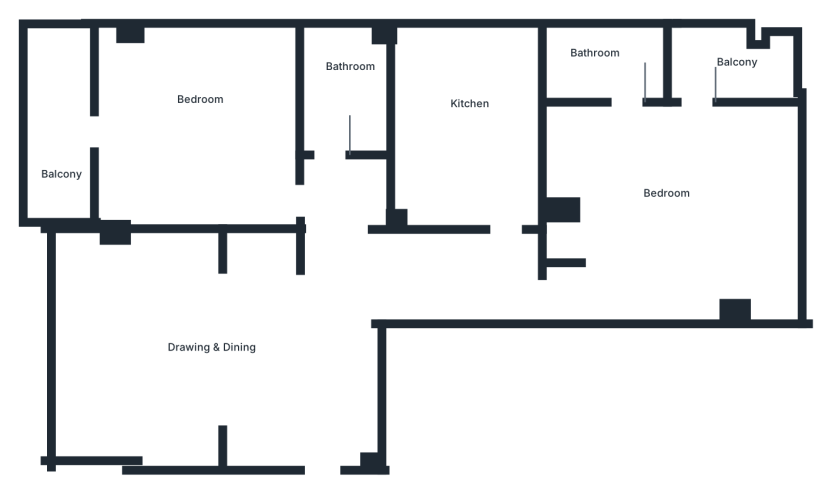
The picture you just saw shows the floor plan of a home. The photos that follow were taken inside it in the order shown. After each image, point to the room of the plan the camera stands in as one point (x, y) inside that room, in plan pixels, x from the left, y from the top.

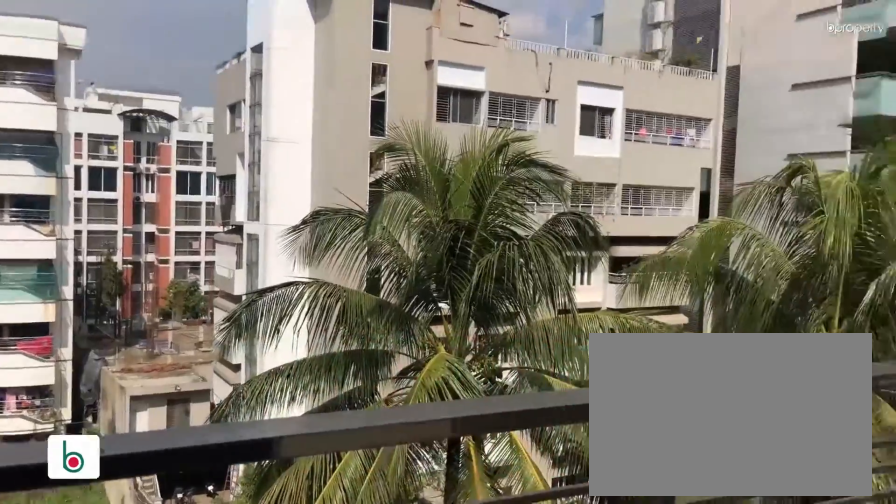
(68, 131)
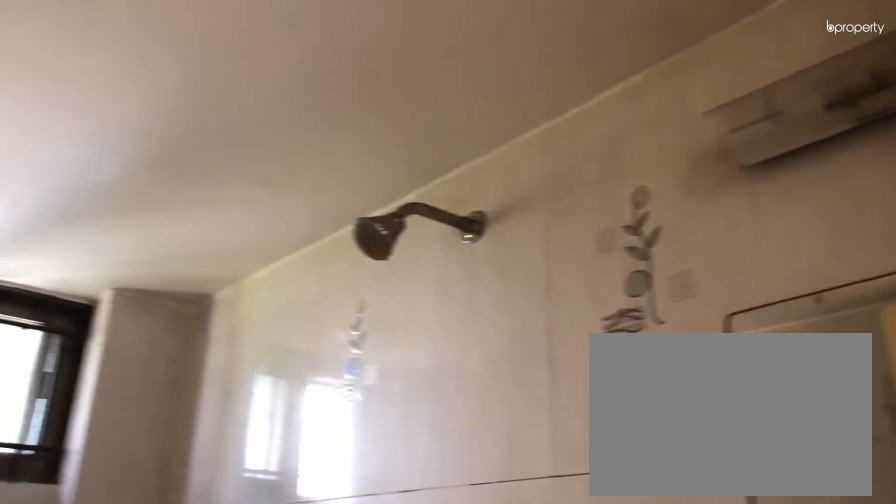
(342, 102)
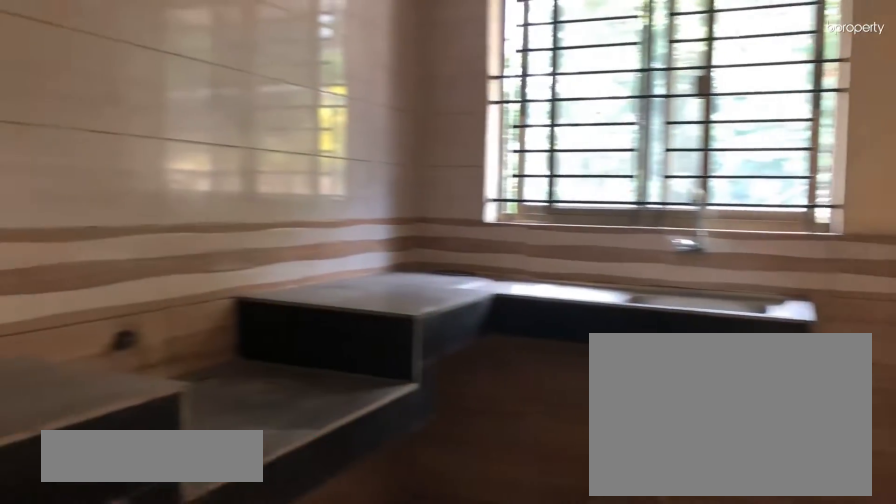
(473, 122)
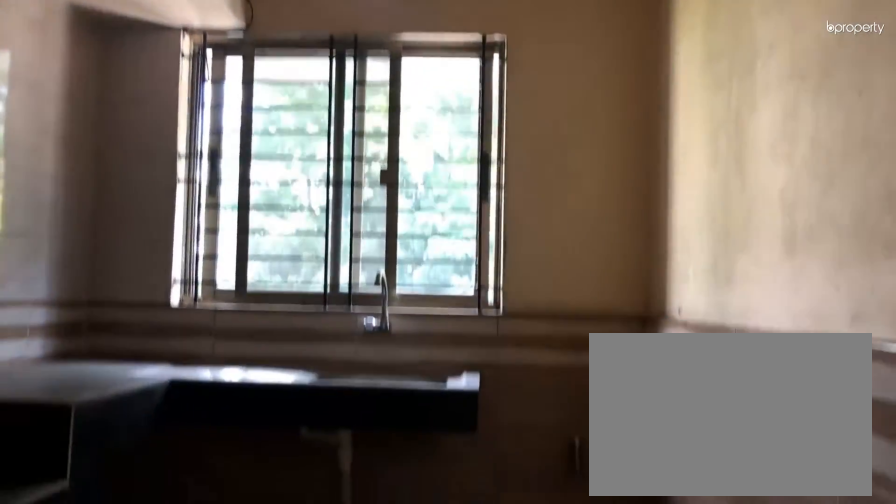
(473, 122)
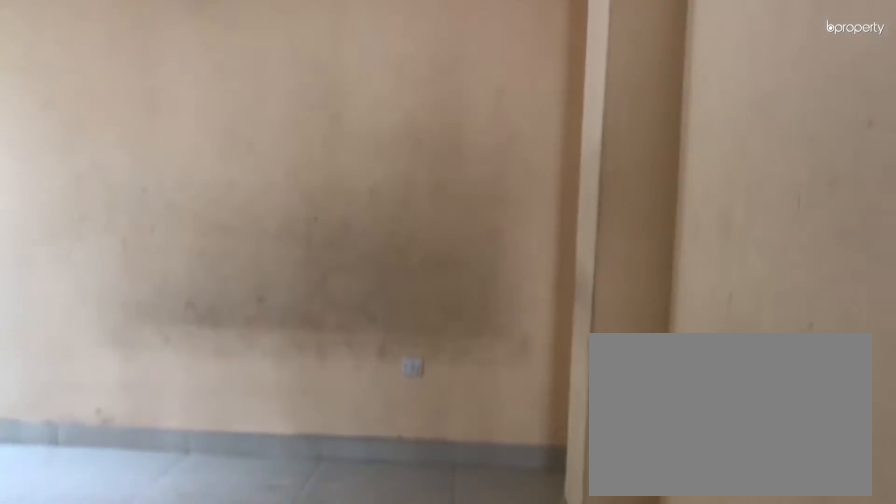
(645, 164)
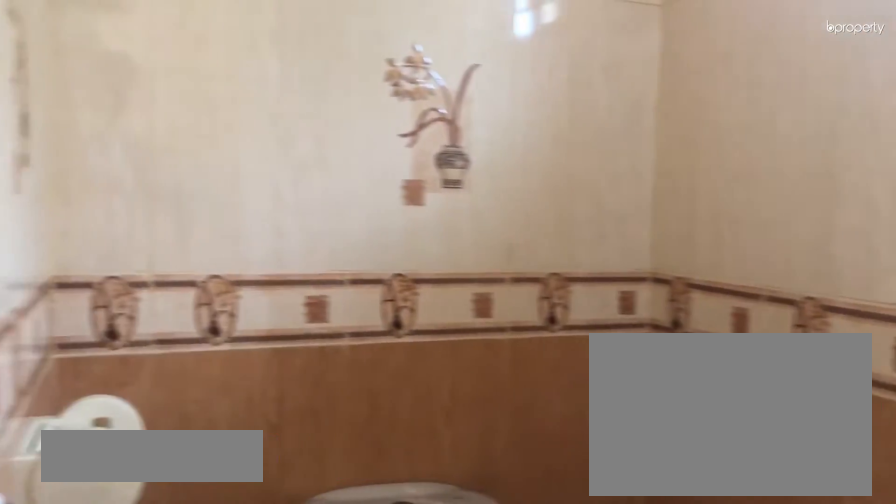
(605, 55)
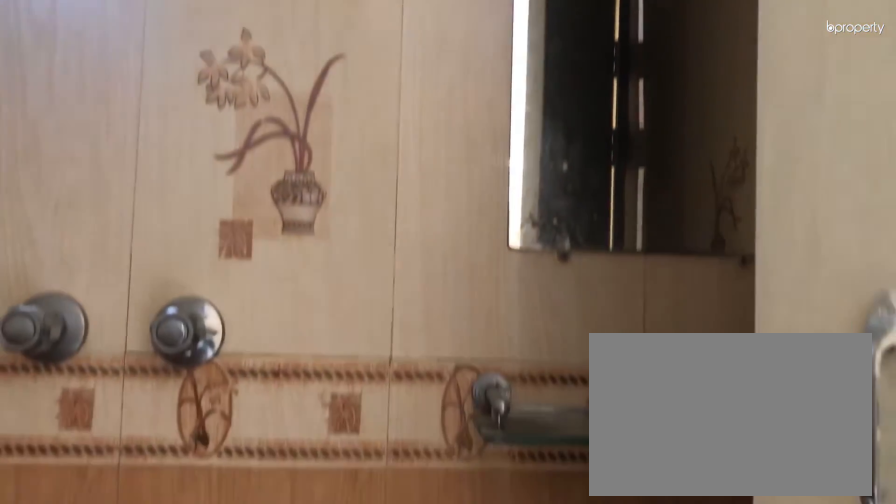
(605, 55)
